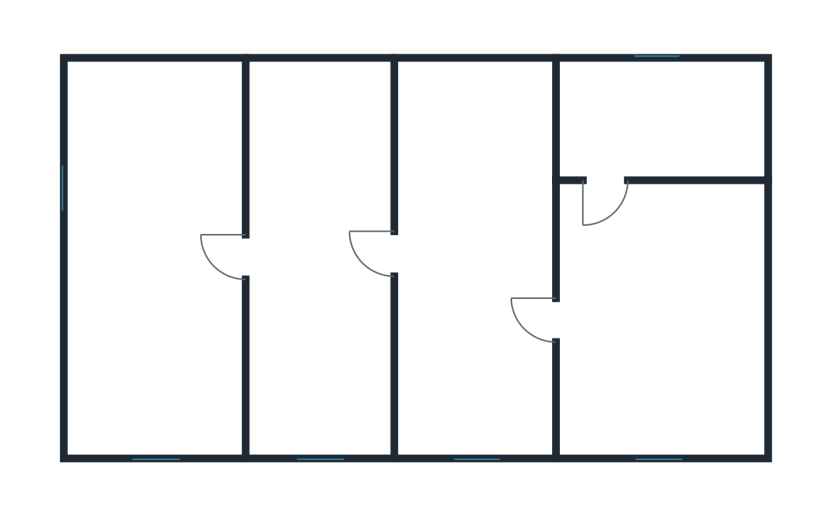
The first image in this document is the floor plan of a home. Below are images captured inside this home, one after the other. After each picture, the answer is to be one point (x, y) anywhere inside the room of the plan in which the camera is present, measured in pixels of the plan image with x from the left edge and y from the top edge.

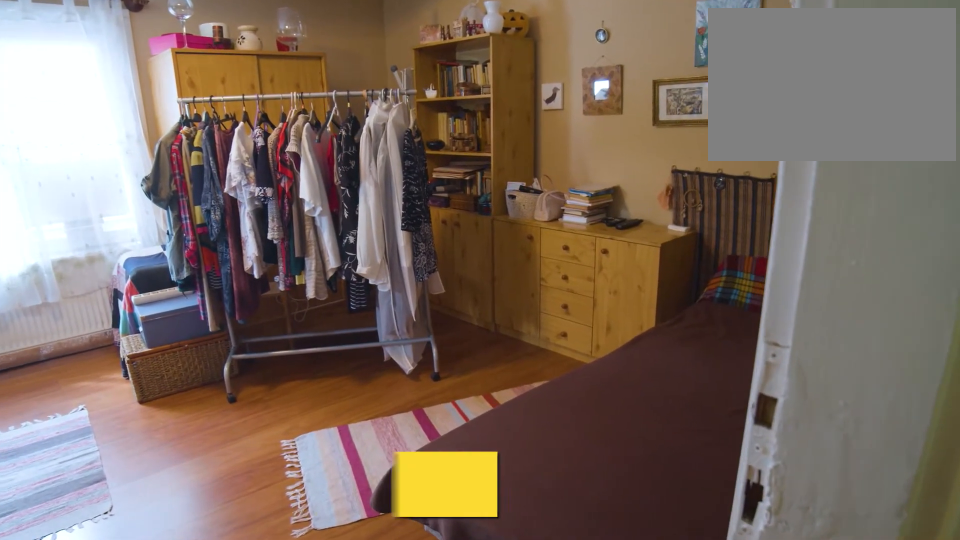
(159, 255)
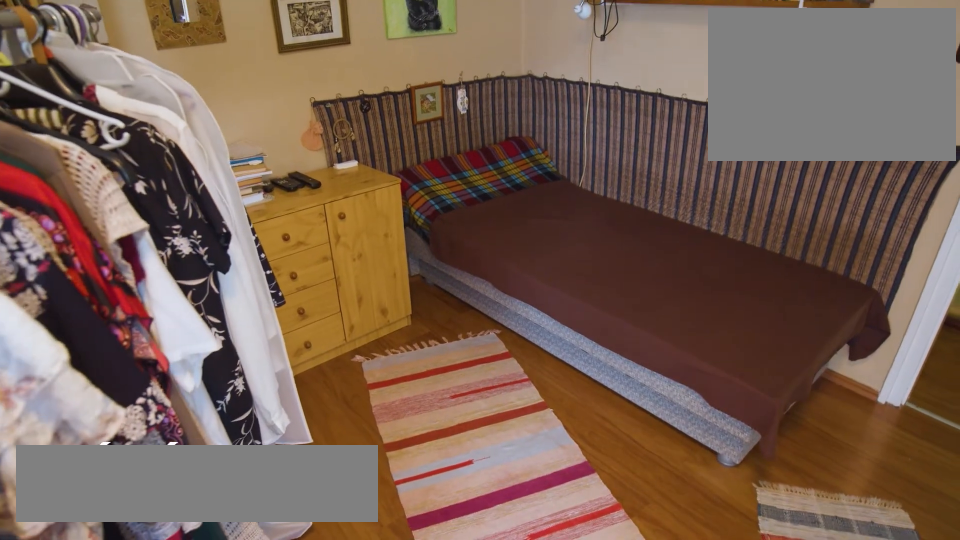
(158, 255)
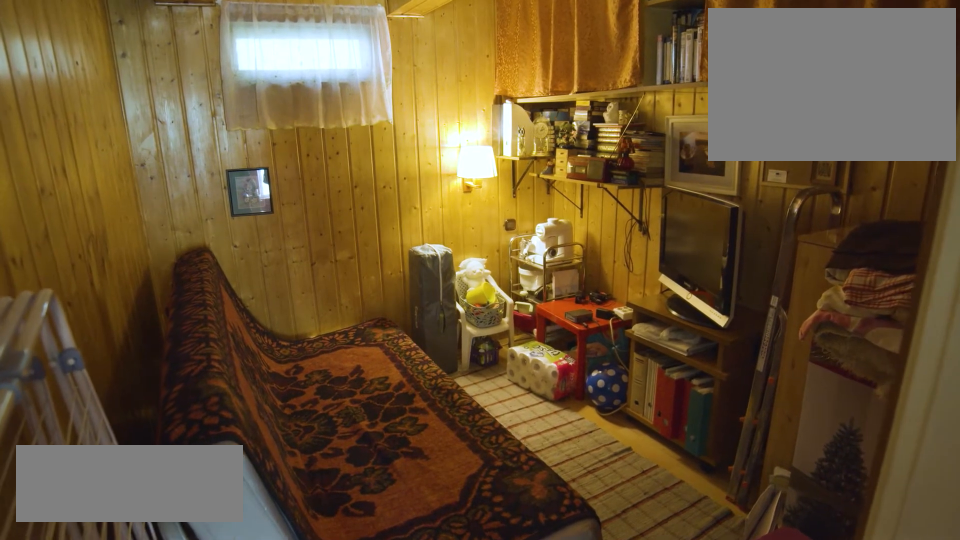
(665, 118)
